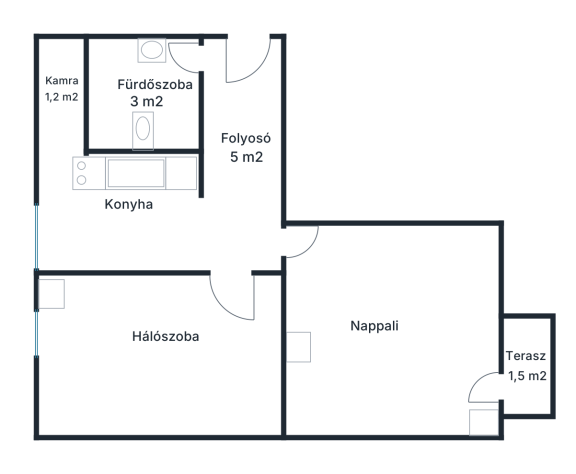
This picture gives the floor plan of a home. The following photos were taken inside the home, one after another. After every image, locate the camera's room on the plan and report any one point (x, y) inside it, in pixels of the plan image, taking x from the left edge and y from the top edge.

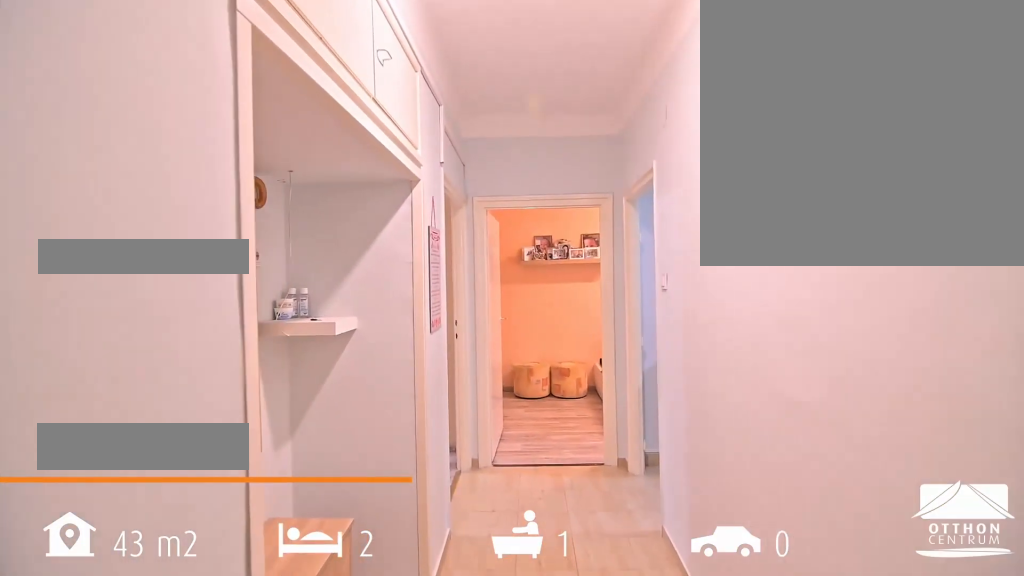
(242, 148)
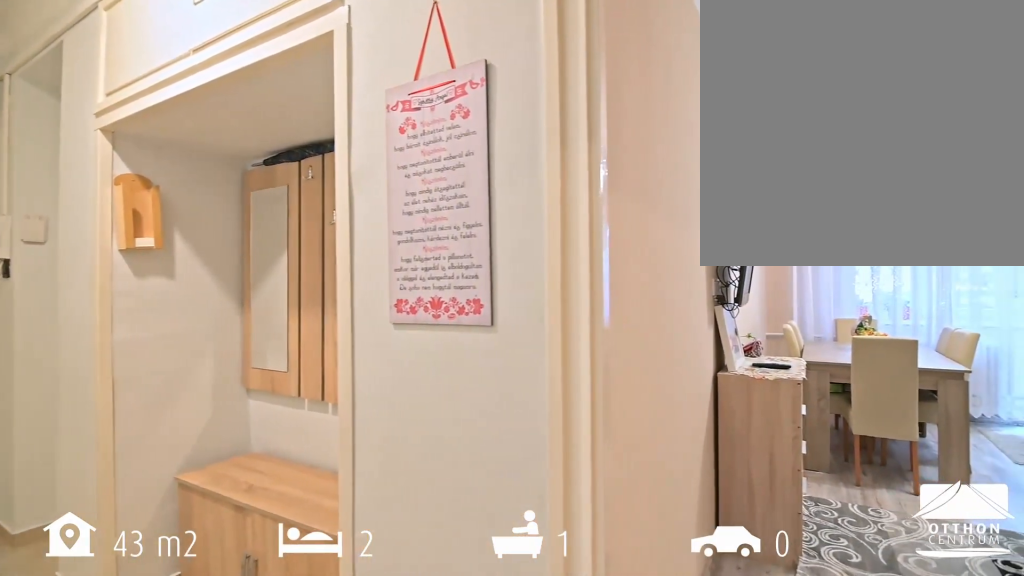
(242, 148)
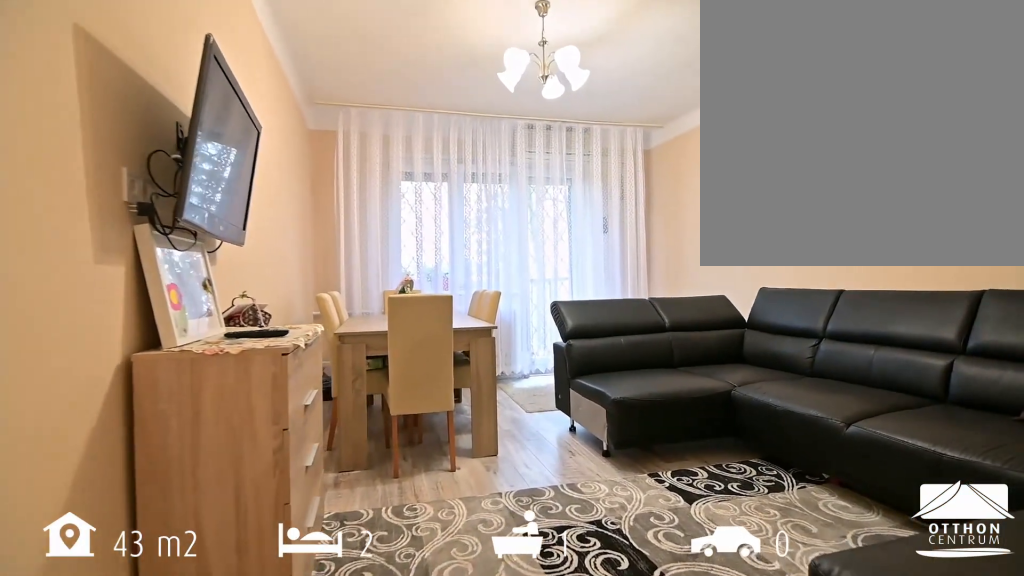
(391, 336)
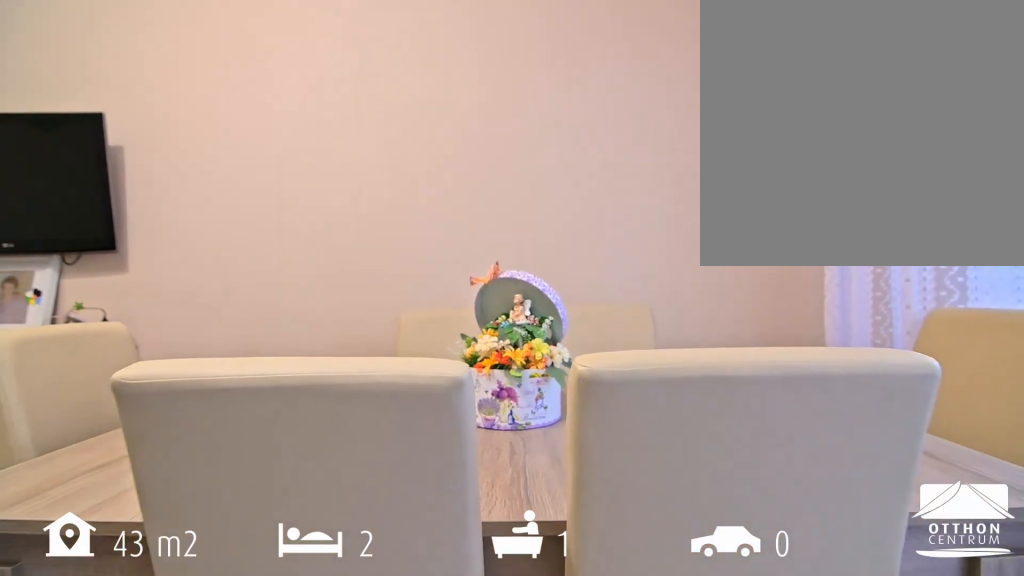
(391, 336)
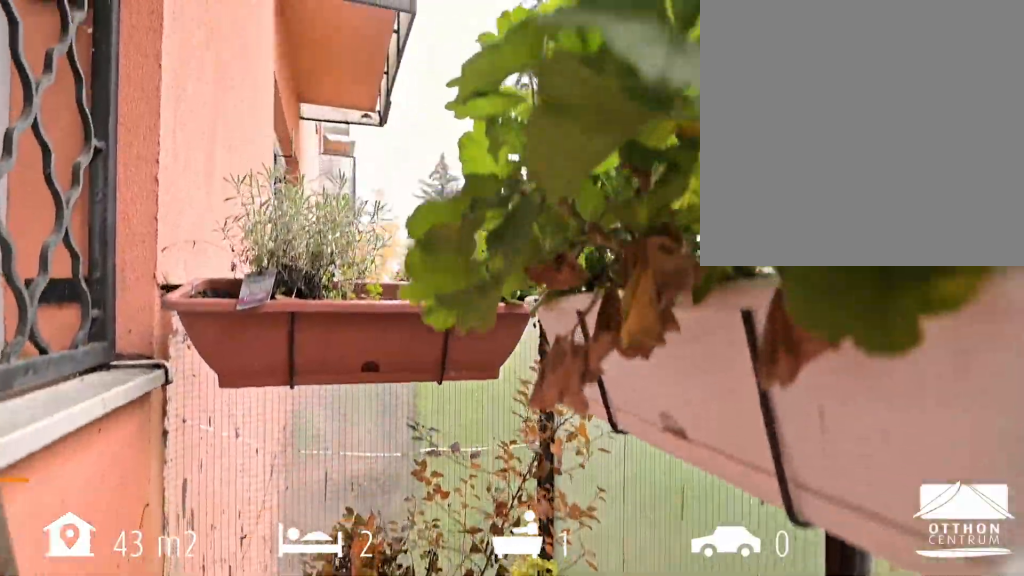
(527, 365)
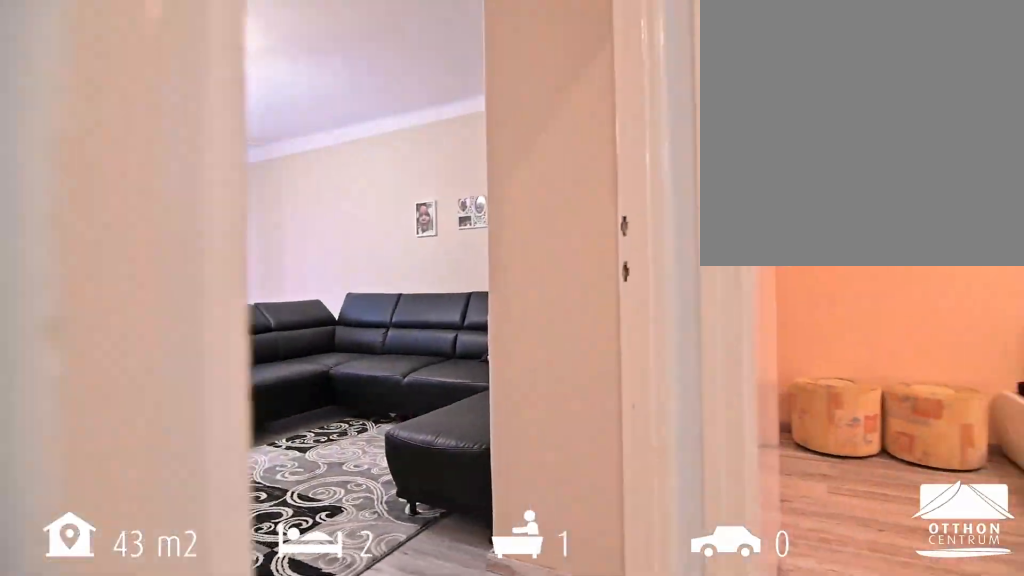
(241, 245)
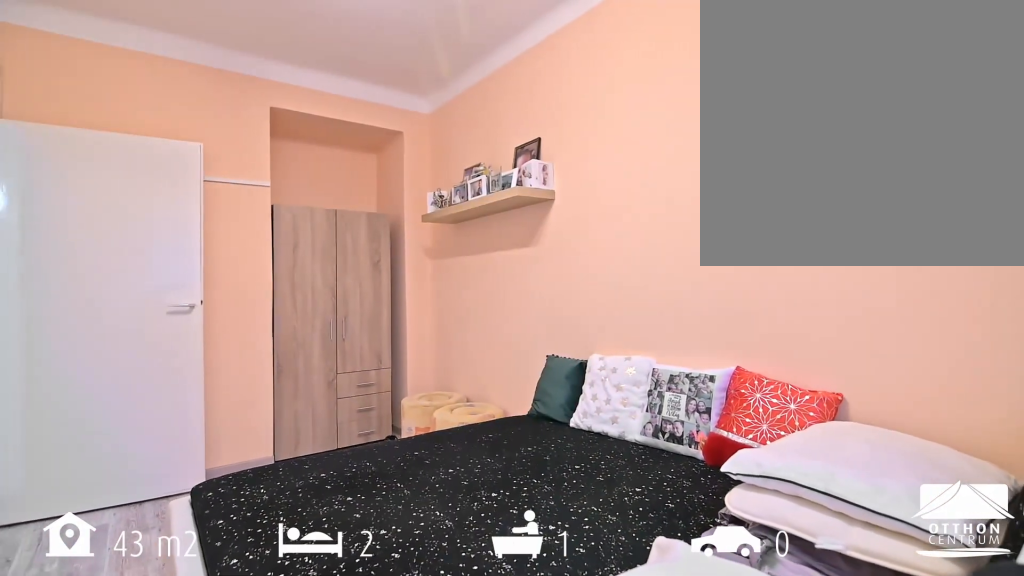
(153, 355)
